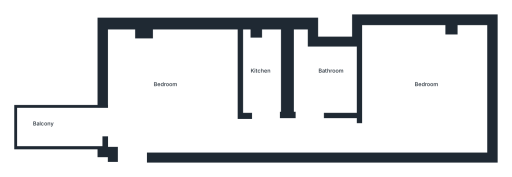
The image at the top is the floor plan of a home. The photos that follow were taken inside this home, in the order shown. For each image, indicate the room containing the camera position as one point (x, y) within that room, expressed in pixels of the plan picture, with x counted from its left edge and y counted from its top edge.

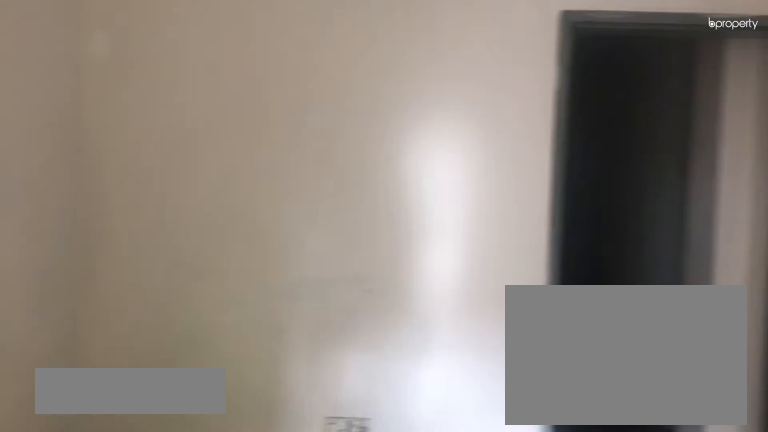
(177, 97)
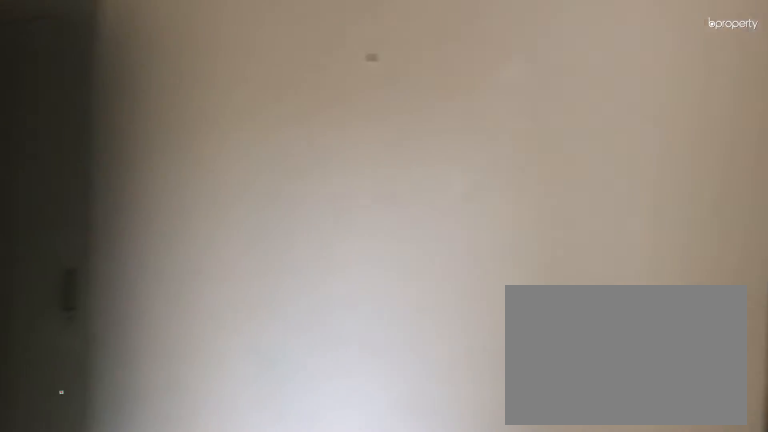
(177, 97)
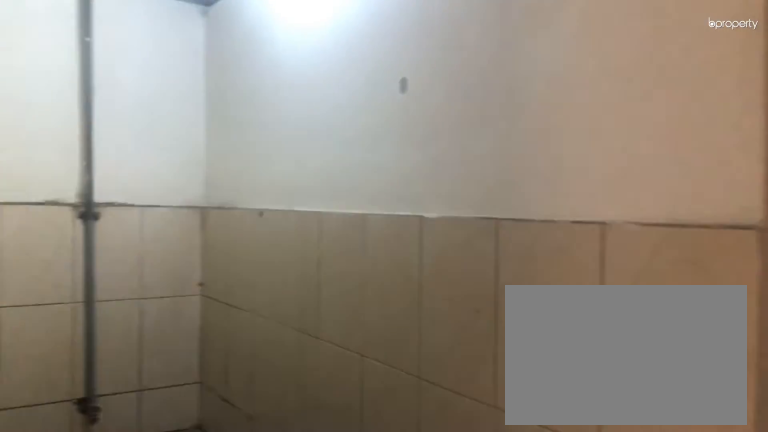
(262, 77)
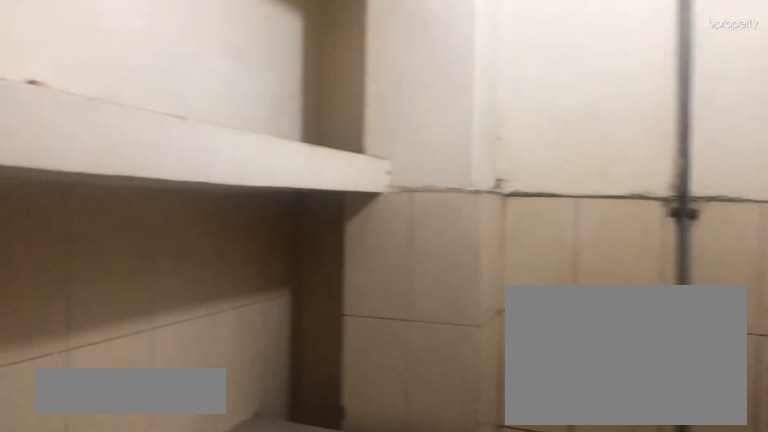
(262, 77)
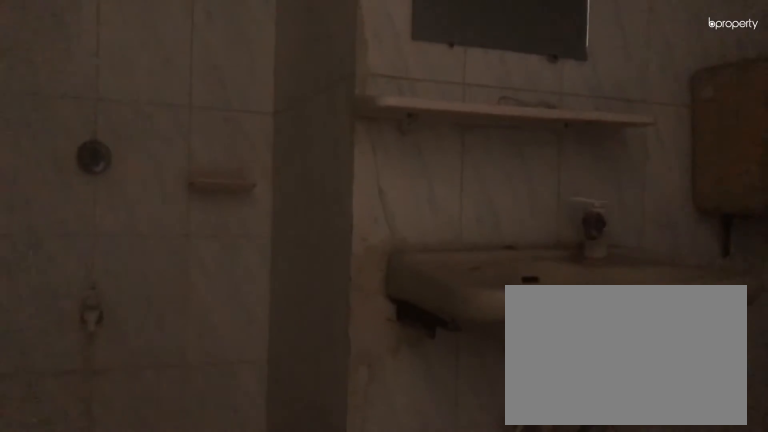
(322, 82)
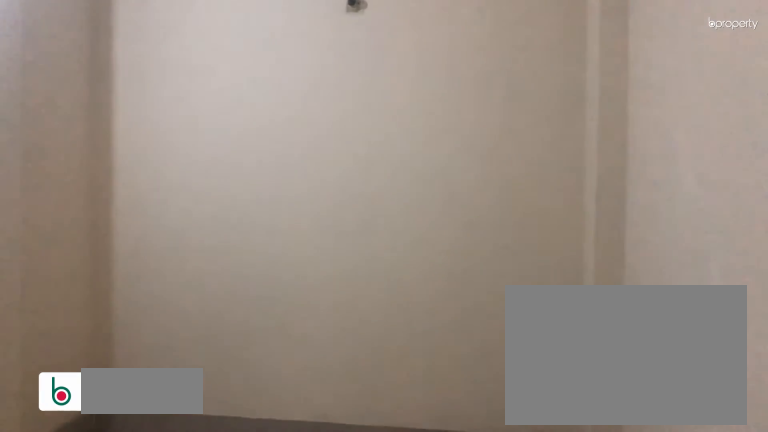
(417, 84)
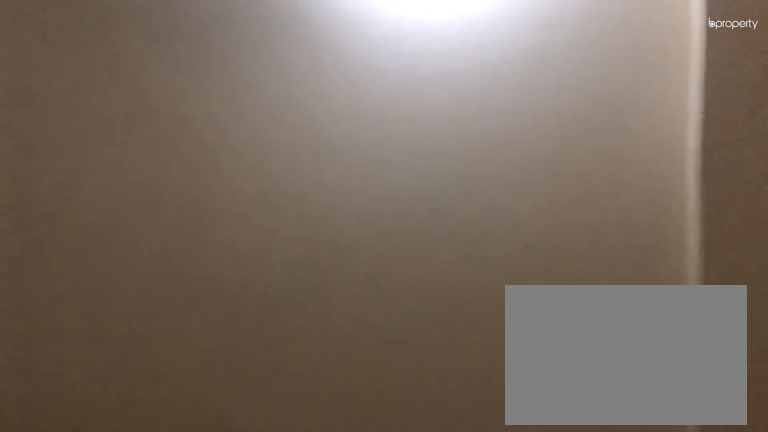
(417, 84)
